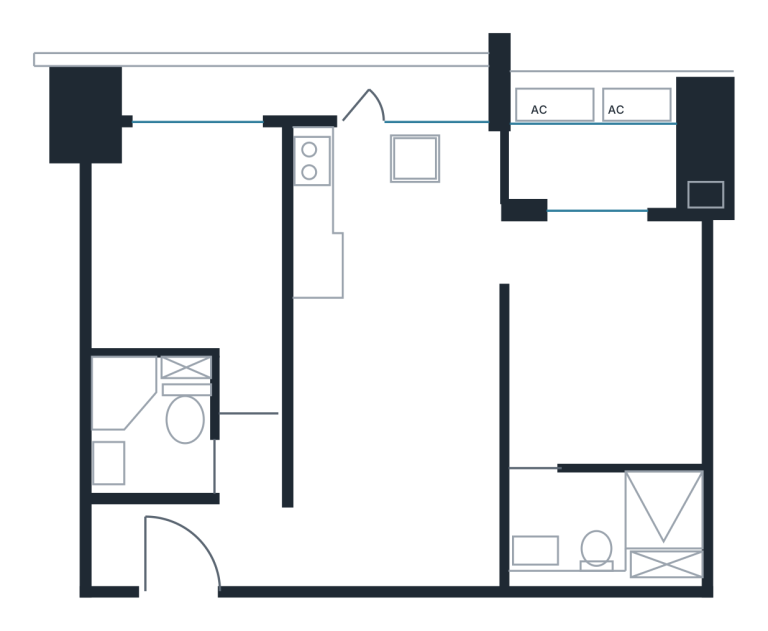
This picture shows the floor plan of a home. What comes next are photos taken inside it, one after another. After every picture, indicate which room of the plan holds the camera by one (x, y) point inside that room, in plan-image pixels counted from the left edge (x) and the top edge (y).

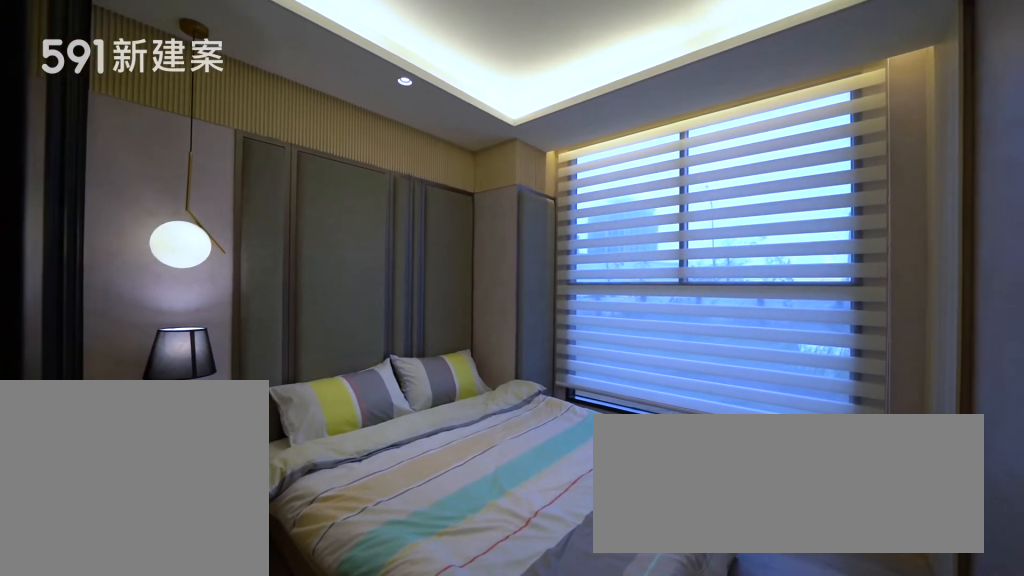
(190, 249)
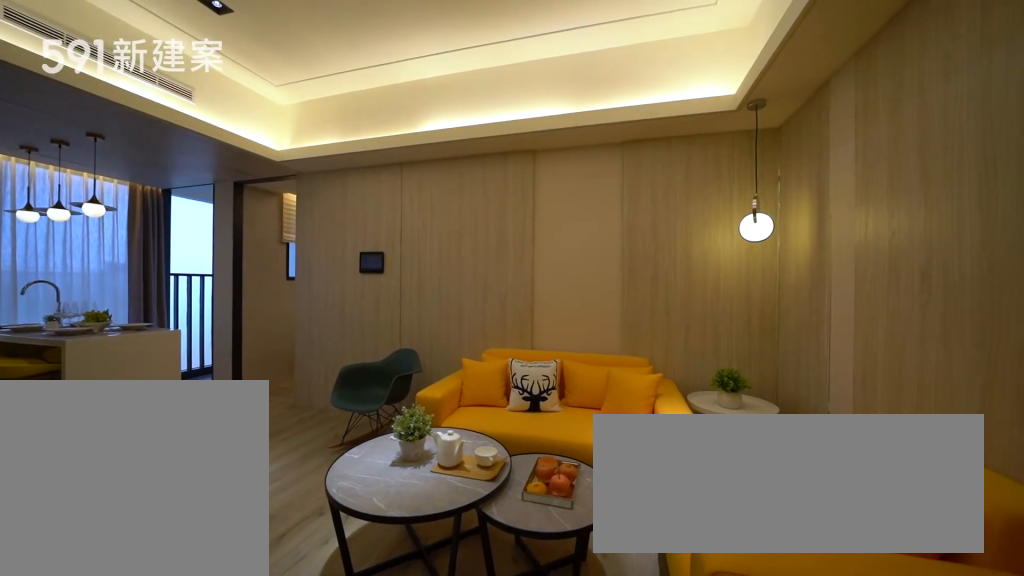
(399, 448)
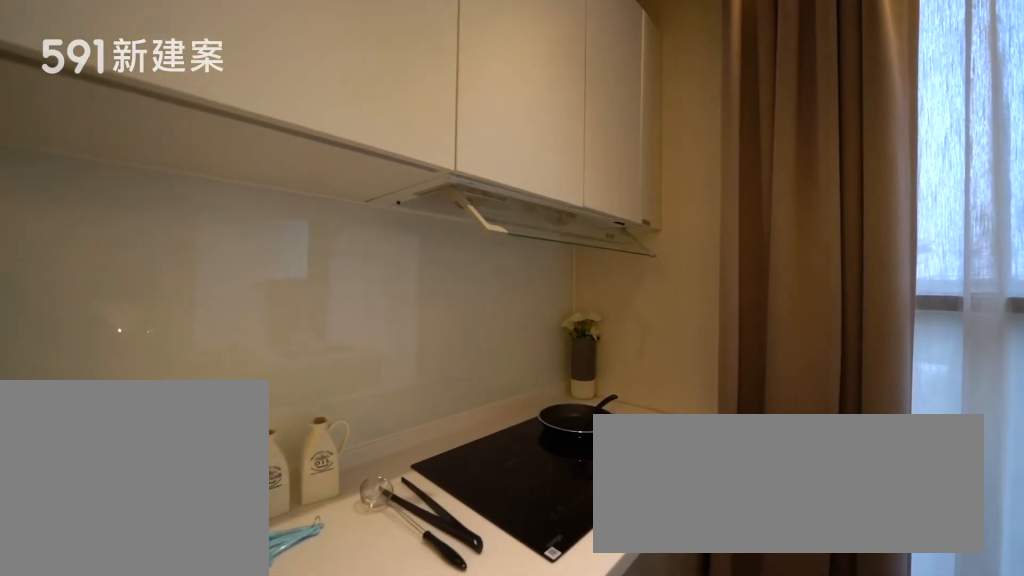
(345, 191)
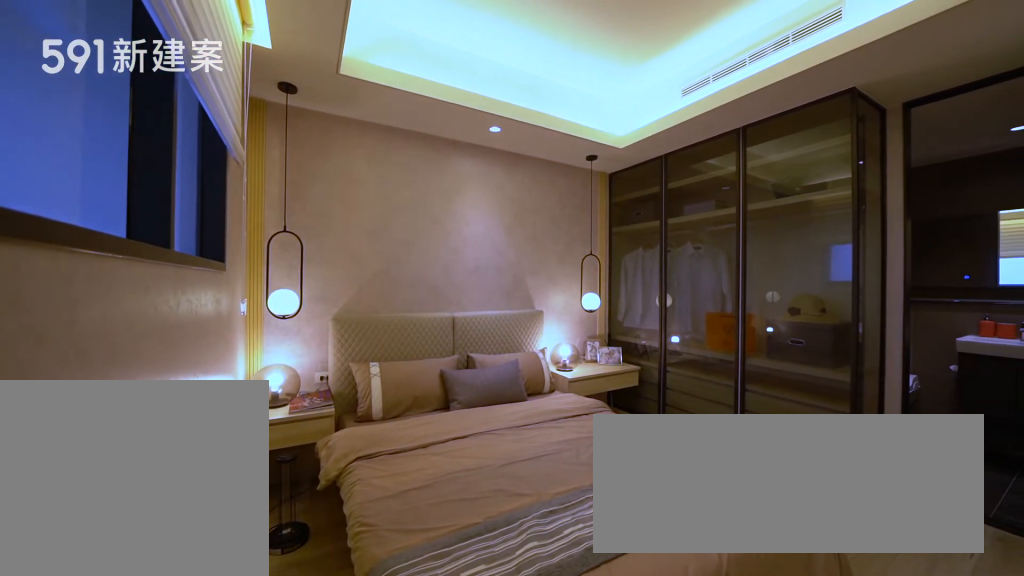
(606, 345)
